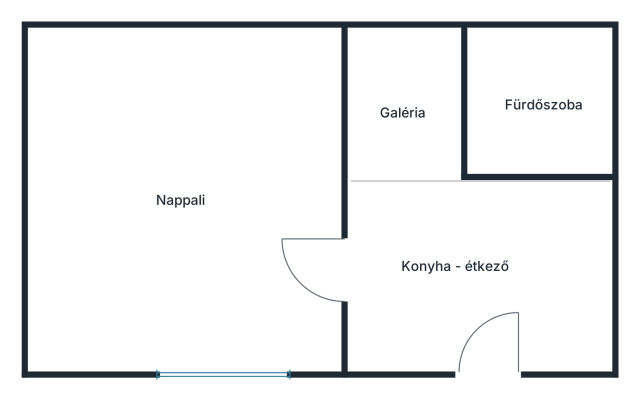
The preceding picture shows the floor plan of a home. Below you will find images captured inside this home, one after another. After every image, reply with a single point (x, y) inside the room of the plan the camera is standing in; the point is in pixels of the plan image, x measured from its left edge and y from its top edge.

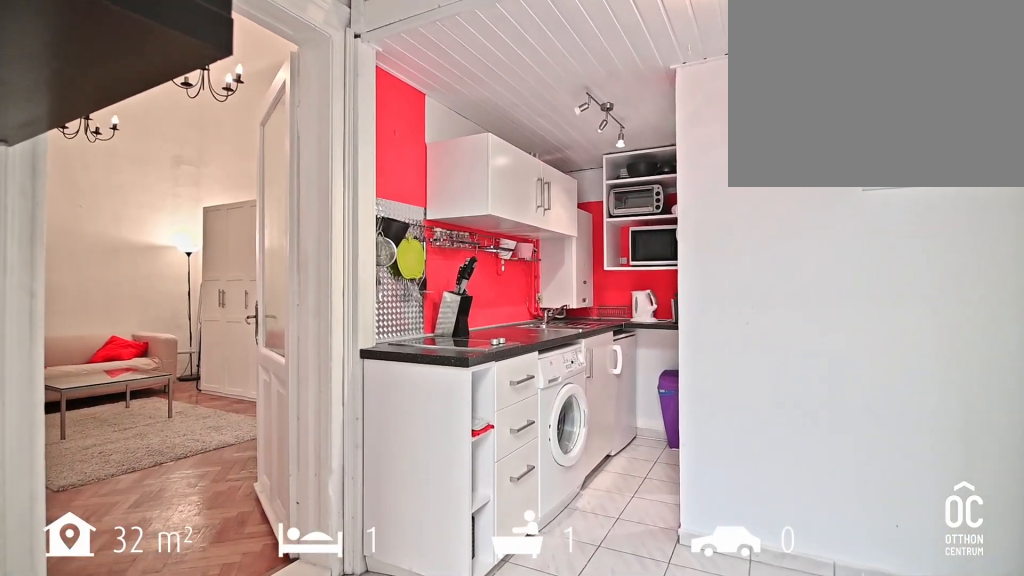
(474, 267)
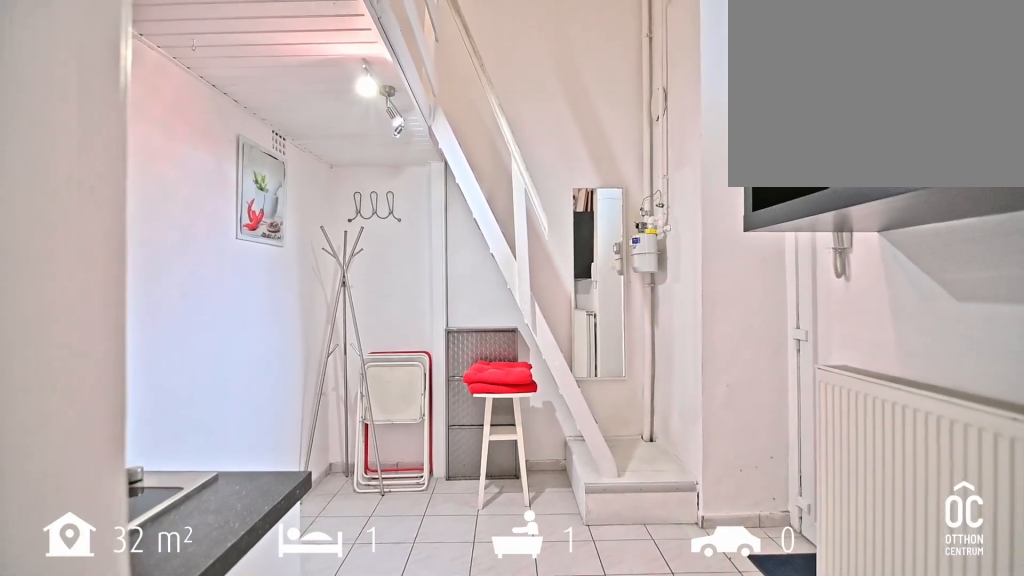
(474, 267)
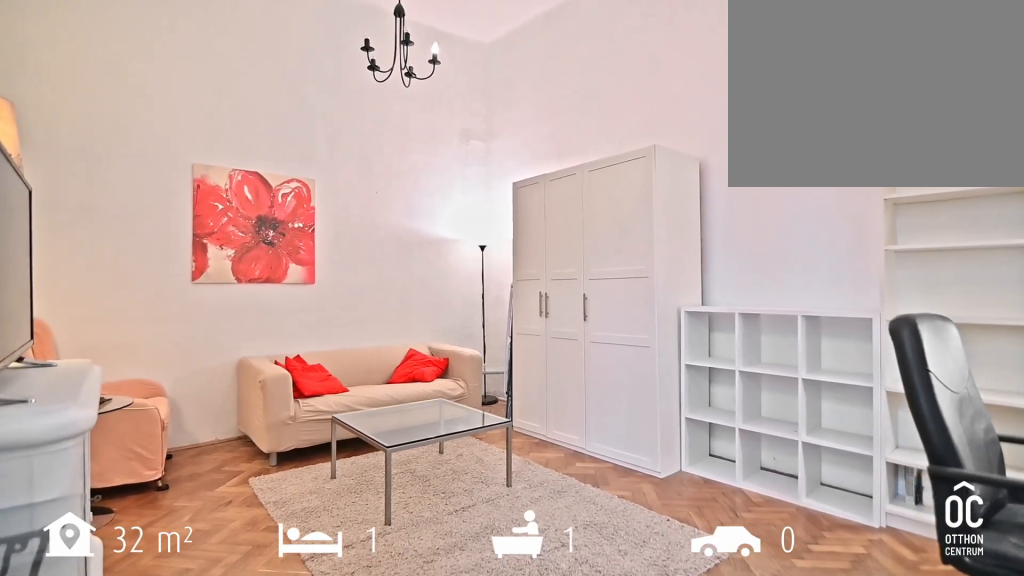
(181, 197)
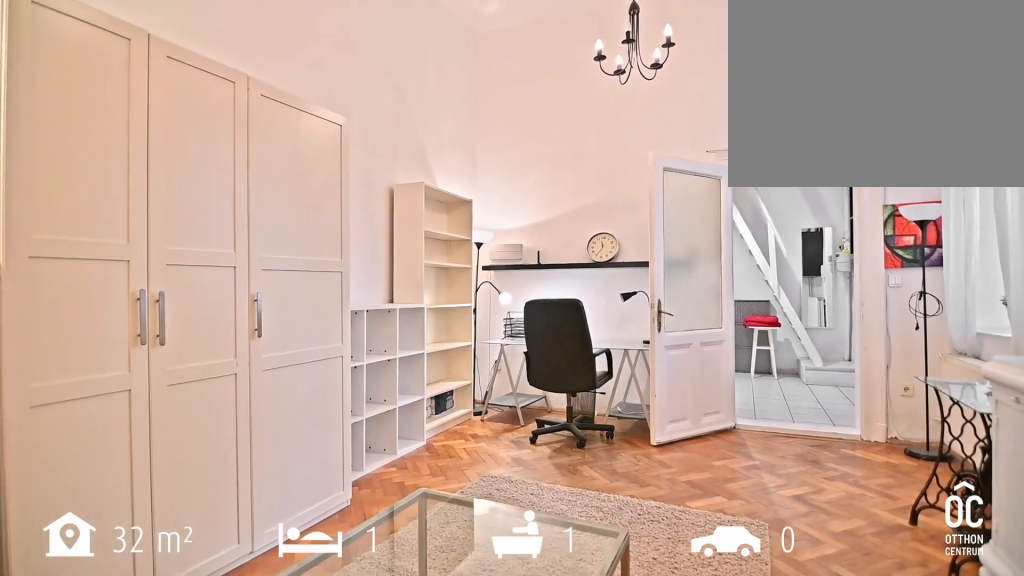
(181, 197)
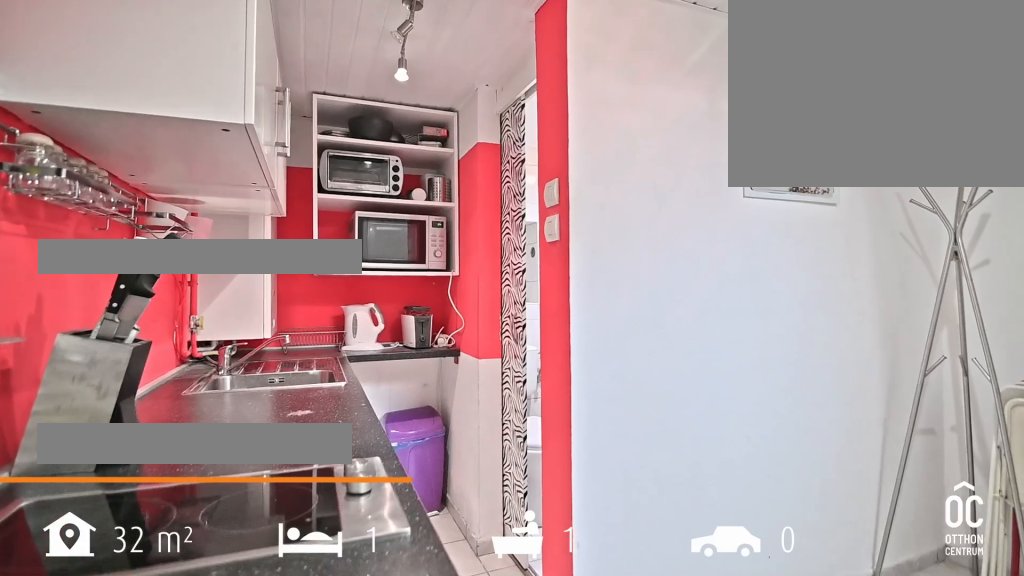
(474, 267)
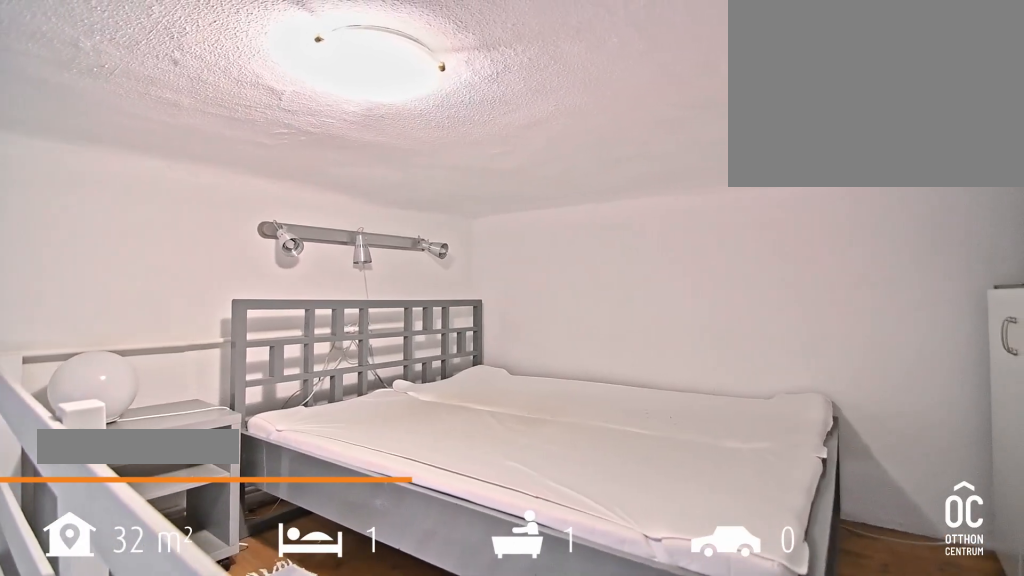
(404, 111)
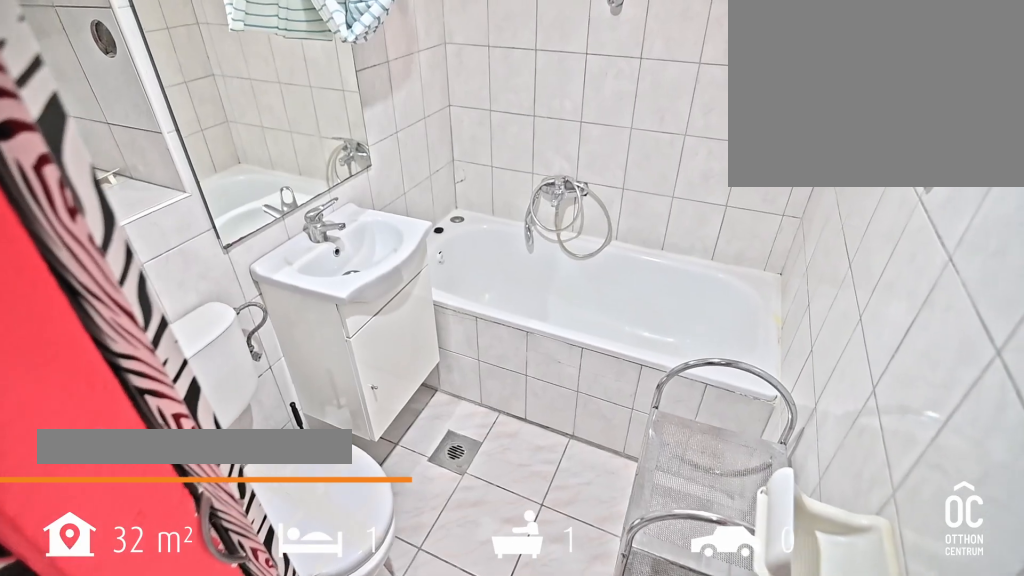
(539, 106)
